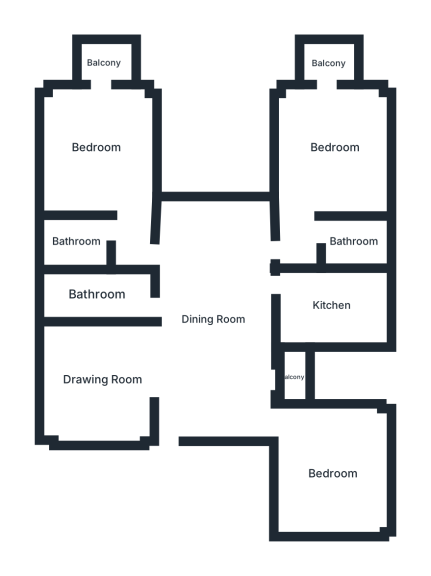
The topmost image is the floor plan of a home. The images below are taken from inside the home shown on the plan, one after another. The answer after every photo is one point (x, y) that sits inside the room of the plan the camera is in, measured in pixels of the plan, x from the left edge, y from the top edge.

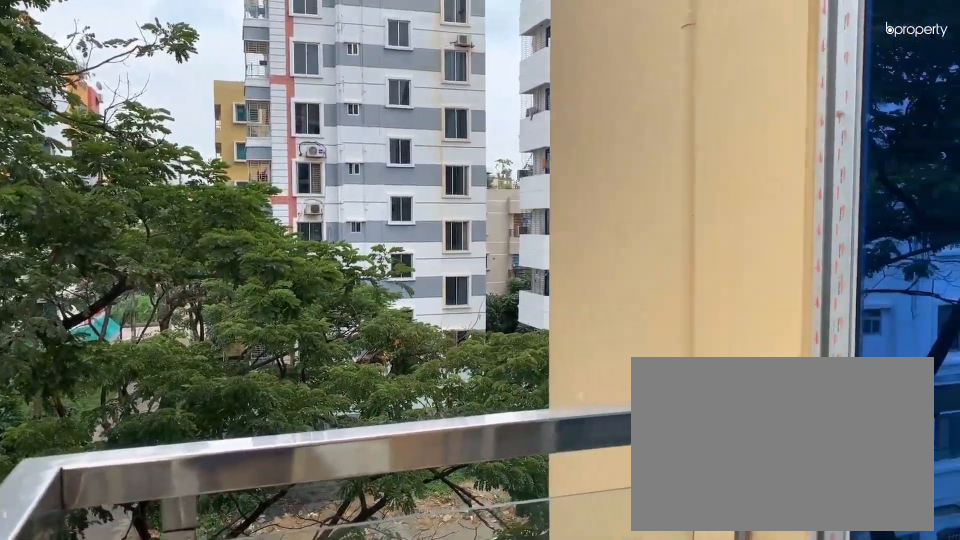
(328, 62)
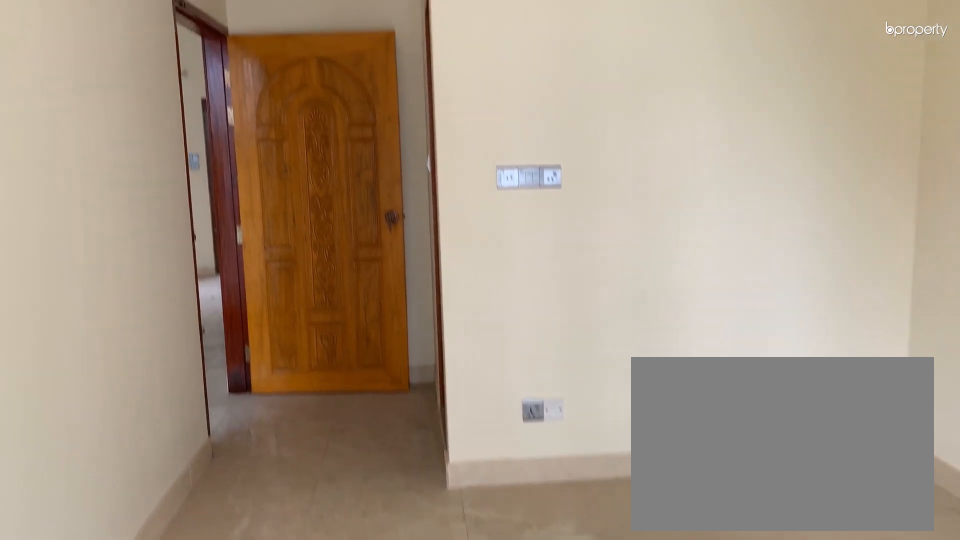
(97, 147)
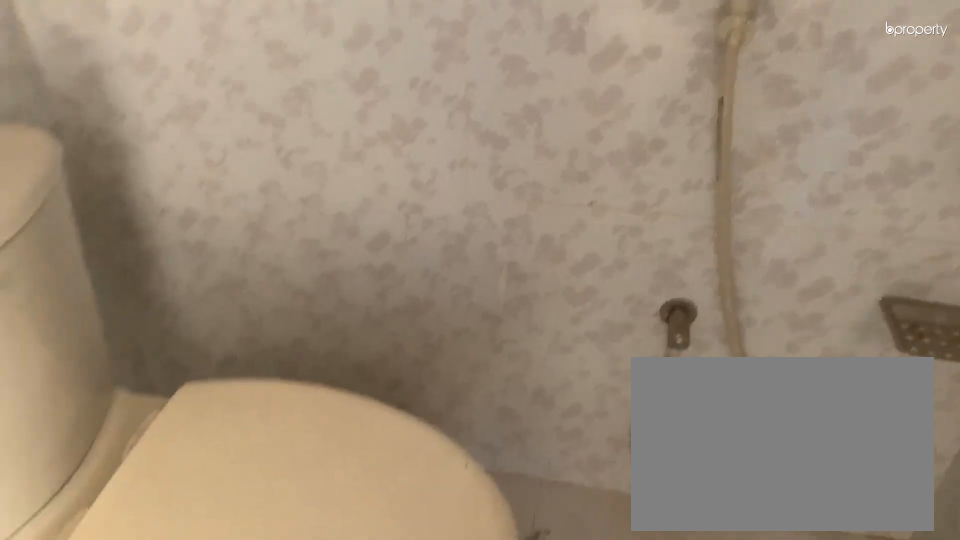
(76, 237)
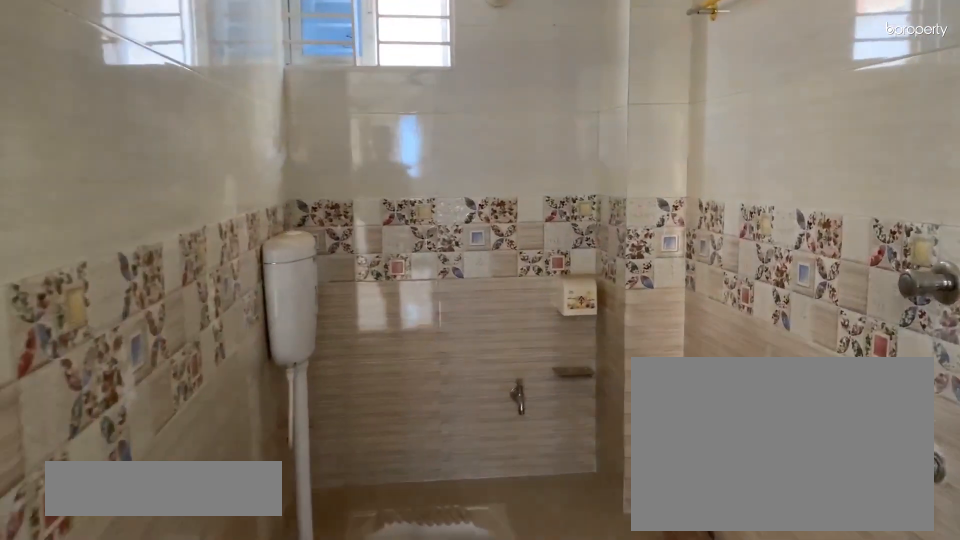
(98, 295)
